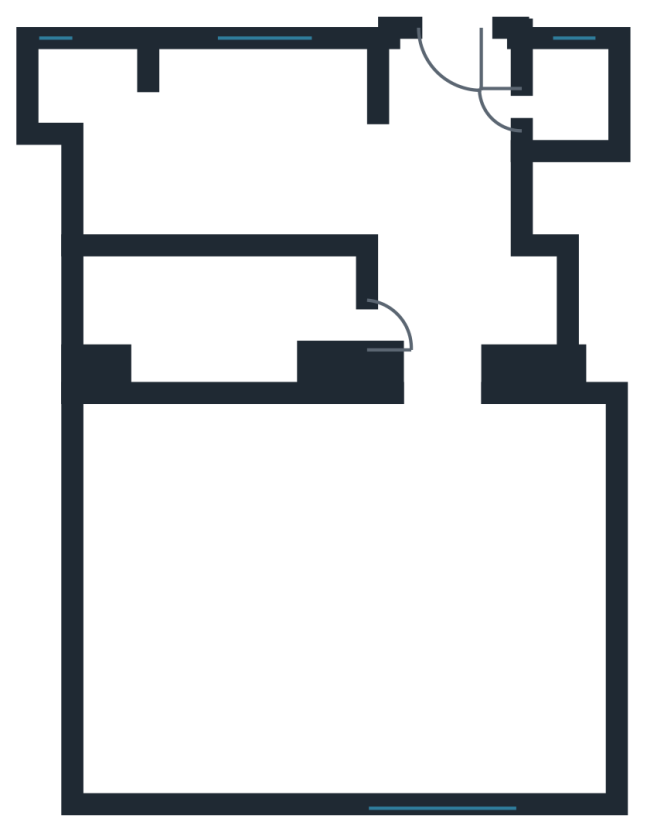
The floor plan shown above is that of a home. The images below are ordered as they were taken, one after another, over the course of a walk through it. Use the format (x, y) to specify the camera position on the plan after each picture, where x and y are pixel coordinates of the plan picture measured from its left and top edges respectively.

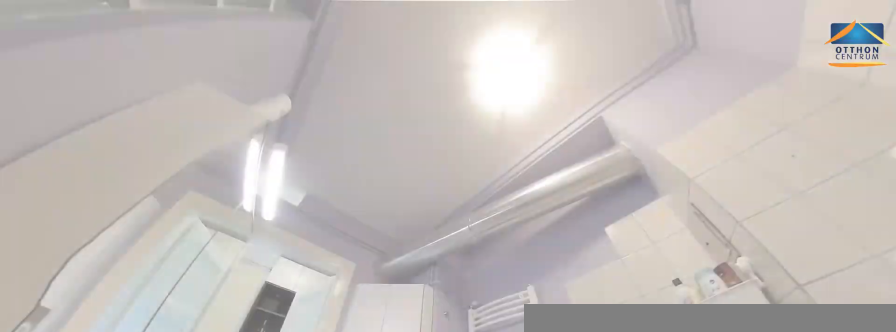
(235, 316)
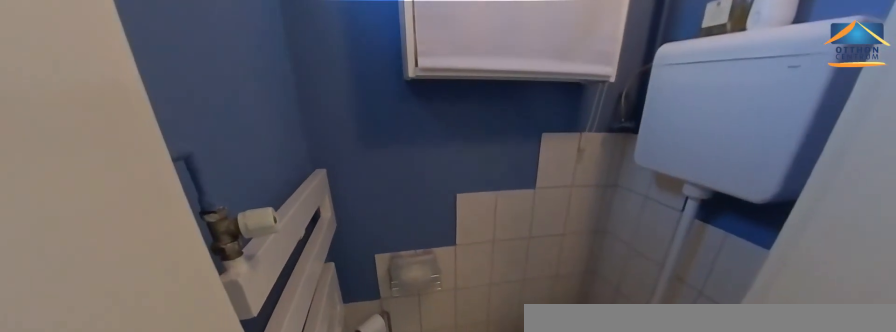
(508, 96)
